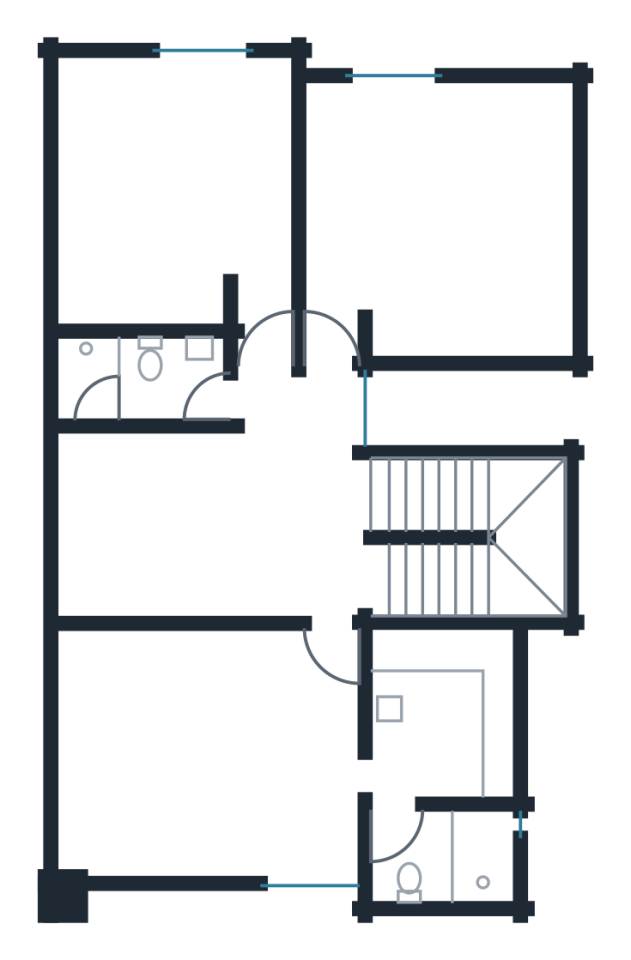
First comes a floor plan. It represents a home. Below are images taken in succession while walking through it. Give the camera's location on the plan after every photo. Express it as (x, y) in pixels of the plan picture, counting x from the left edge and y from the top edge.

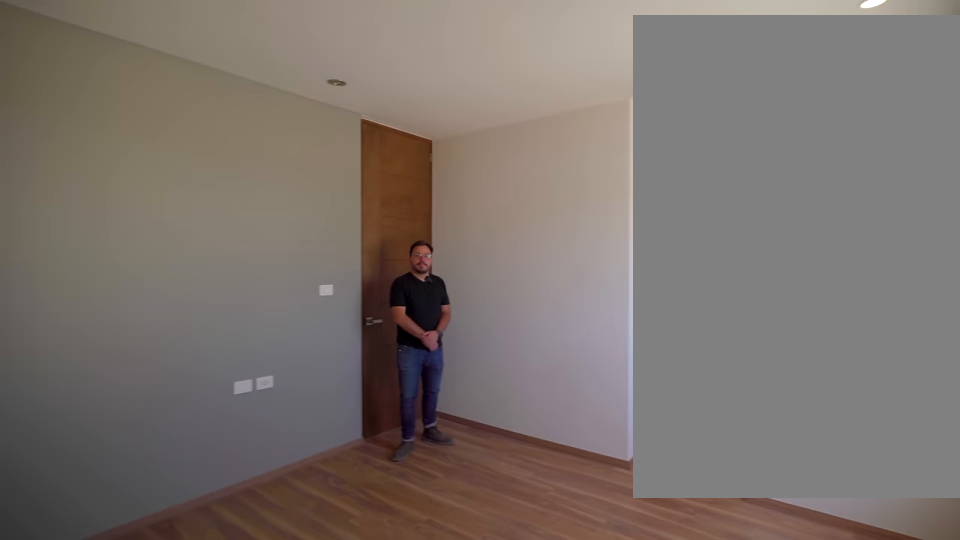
(87, 802)
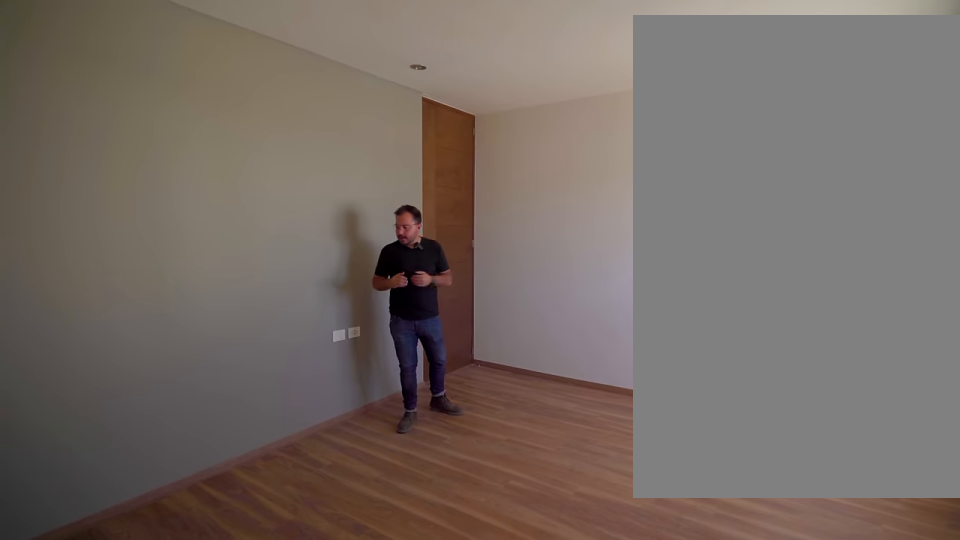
(94, 843)
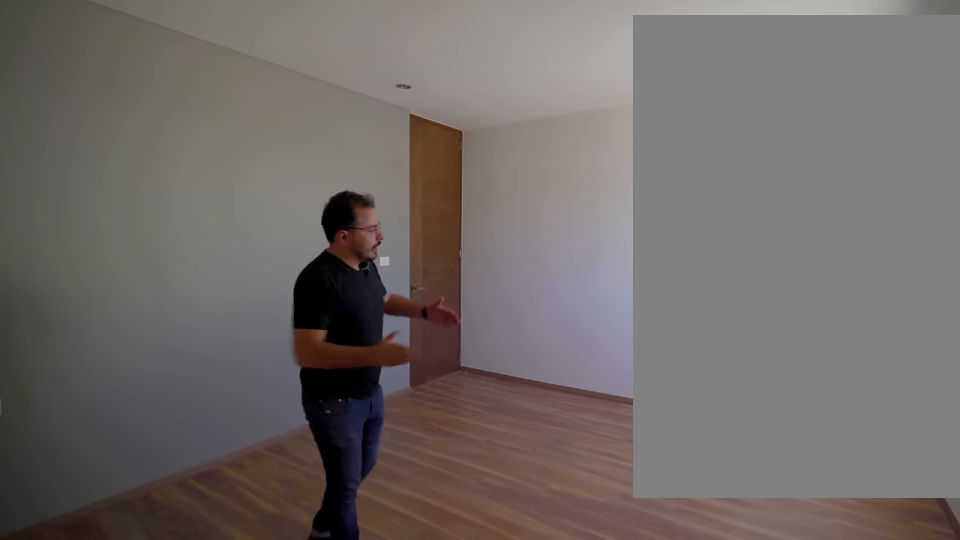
(93, 839)
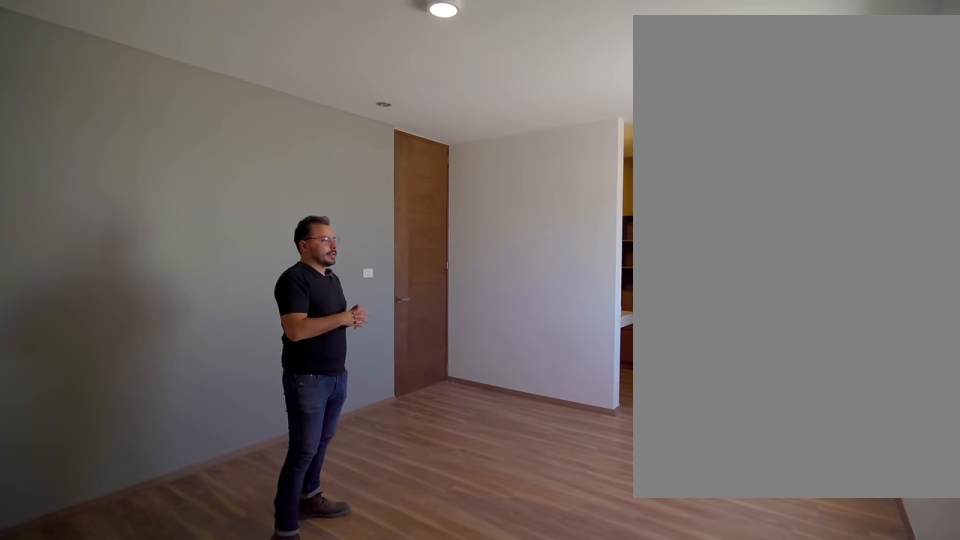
(90, 840)
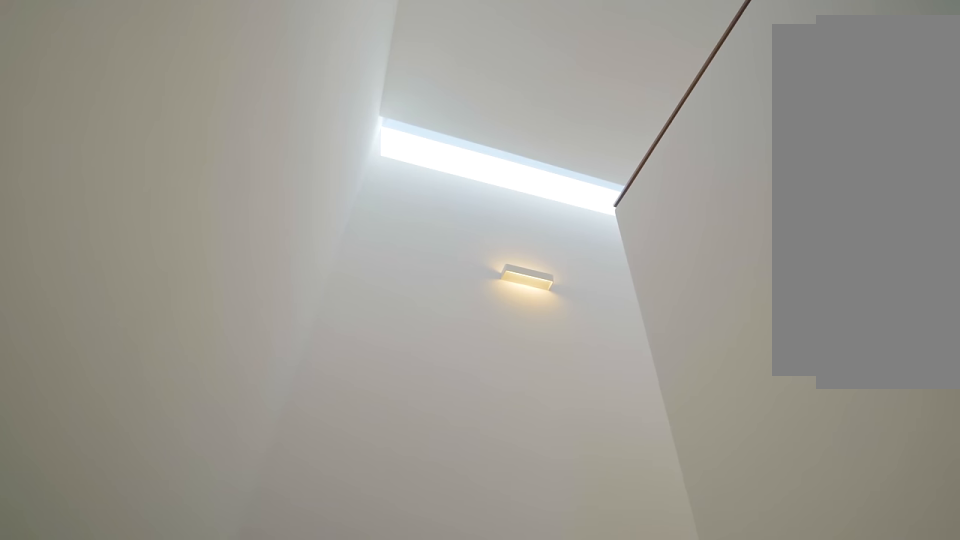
(461, 500)
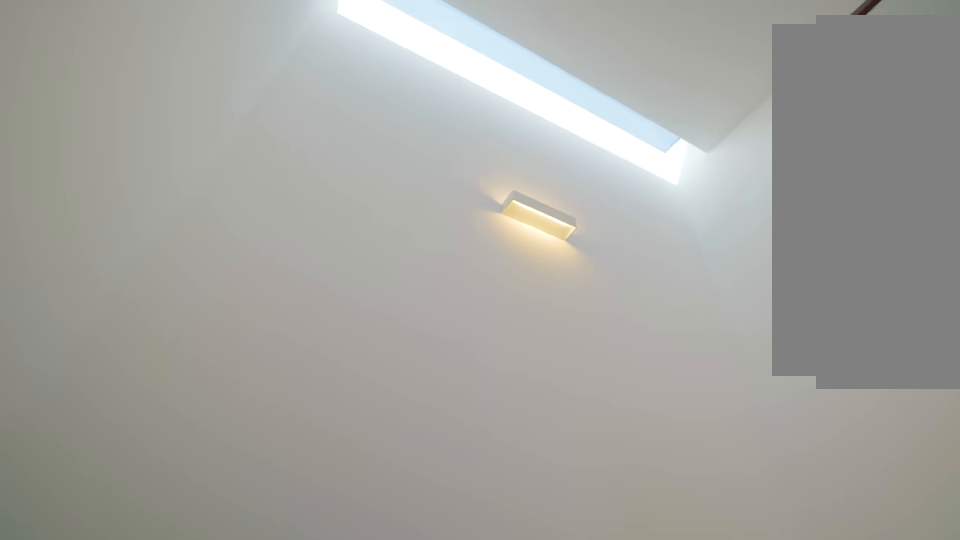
(466, 499)
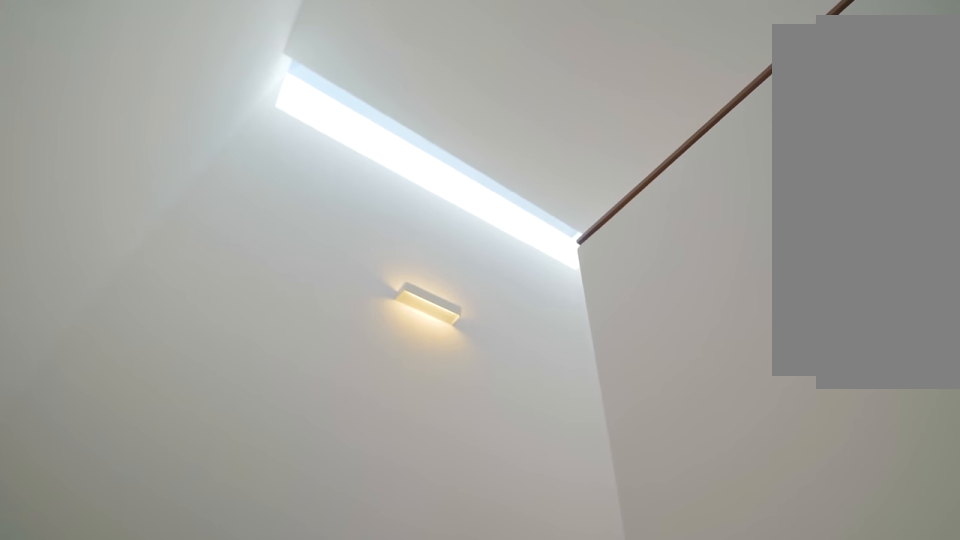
(464, 491)
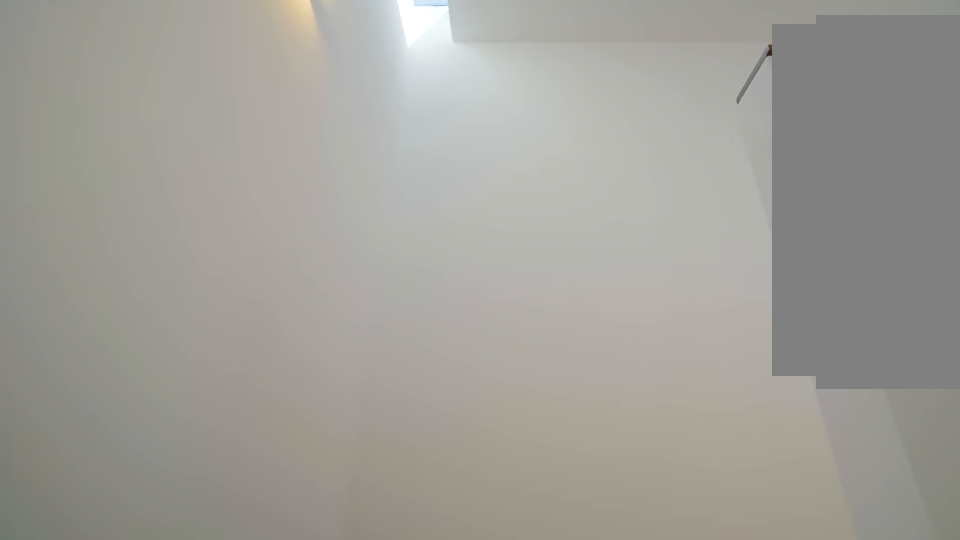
(493, 491)
